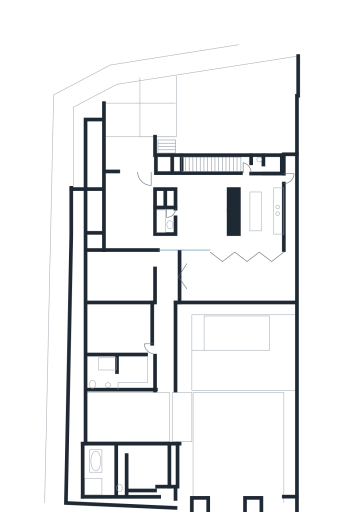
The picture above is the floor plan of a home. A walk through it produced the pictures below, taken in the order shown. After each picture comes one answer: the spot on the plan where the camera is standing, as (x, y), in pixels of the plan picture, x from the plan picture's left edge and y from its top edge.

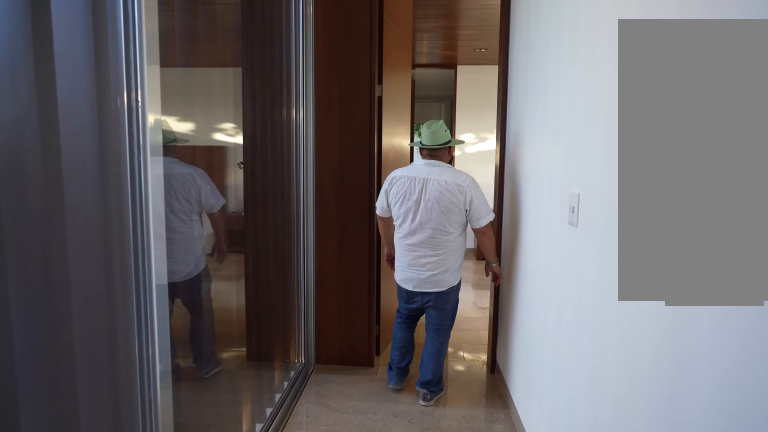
(164, 355)
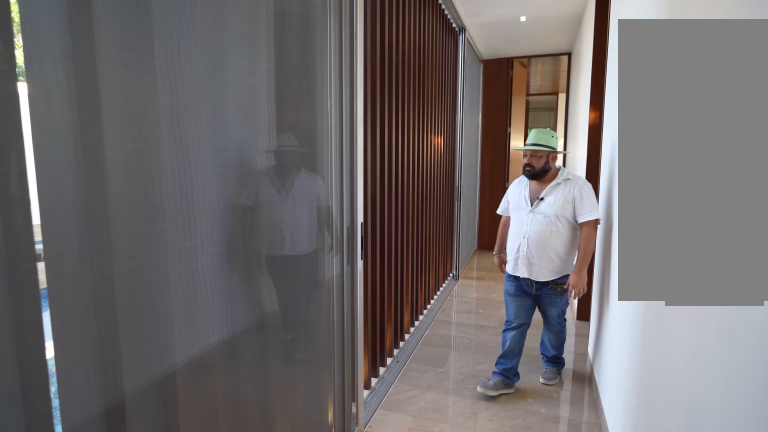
(166, 311)
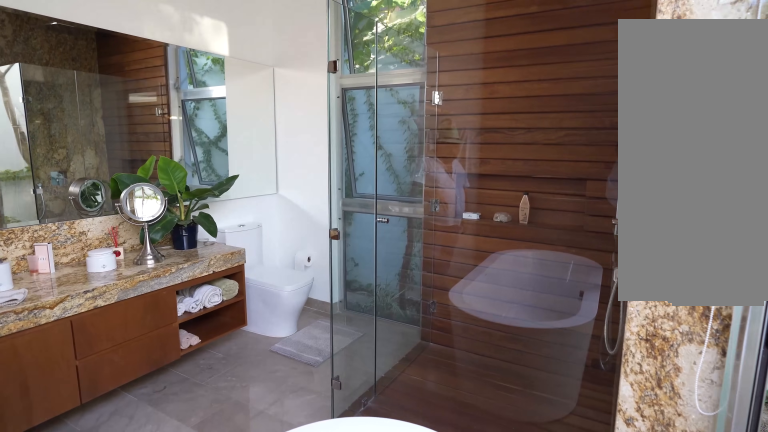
(85, 447)
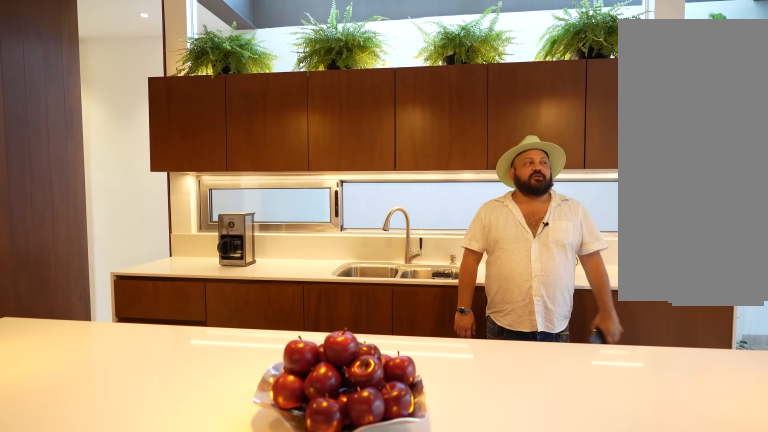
(243, 208)
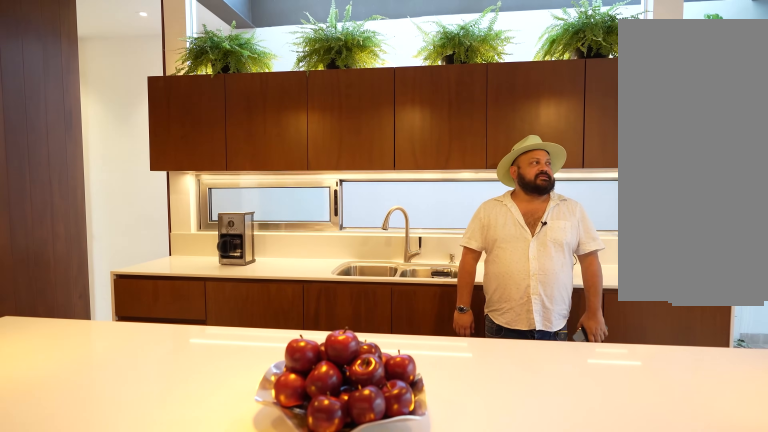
(243, 208)
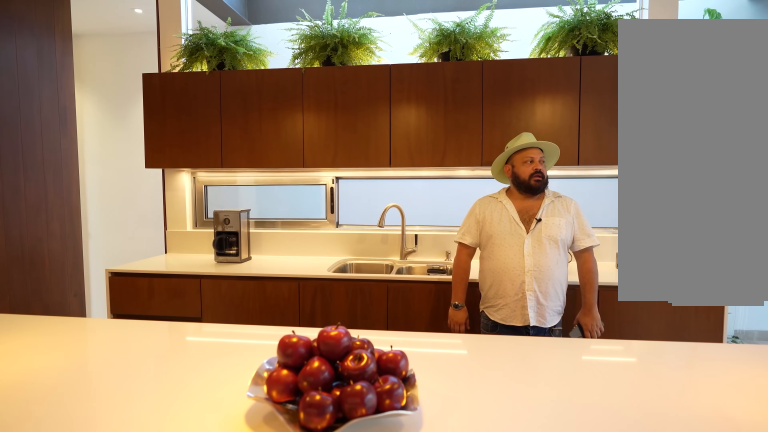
(243, 208)
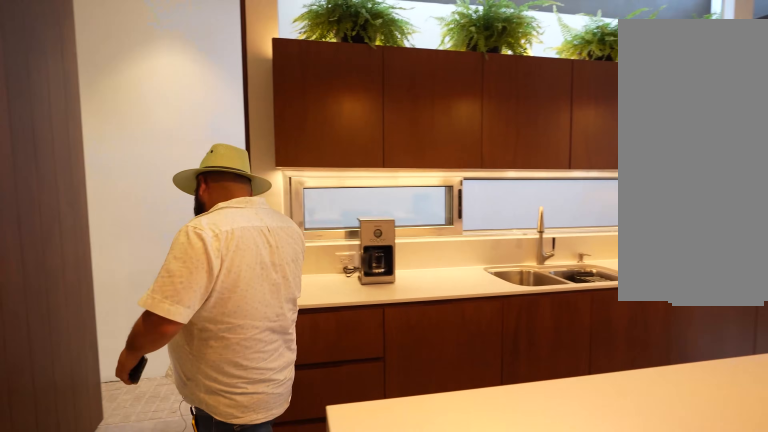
(245, 200)
